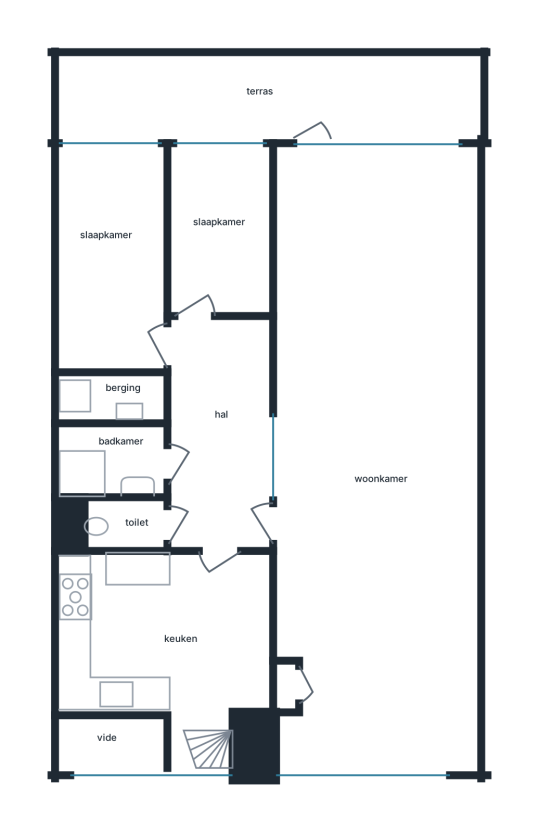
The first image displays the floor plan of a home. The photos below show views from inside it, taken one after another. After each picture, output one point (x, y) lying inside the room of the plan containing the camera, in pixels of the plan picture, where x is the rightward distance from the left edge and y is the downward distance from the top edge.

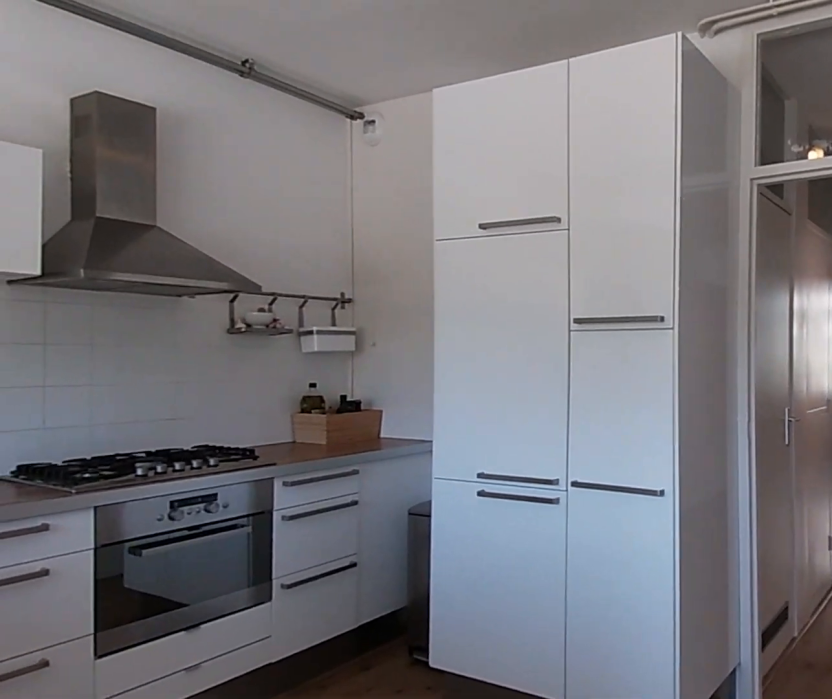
(167, 637)
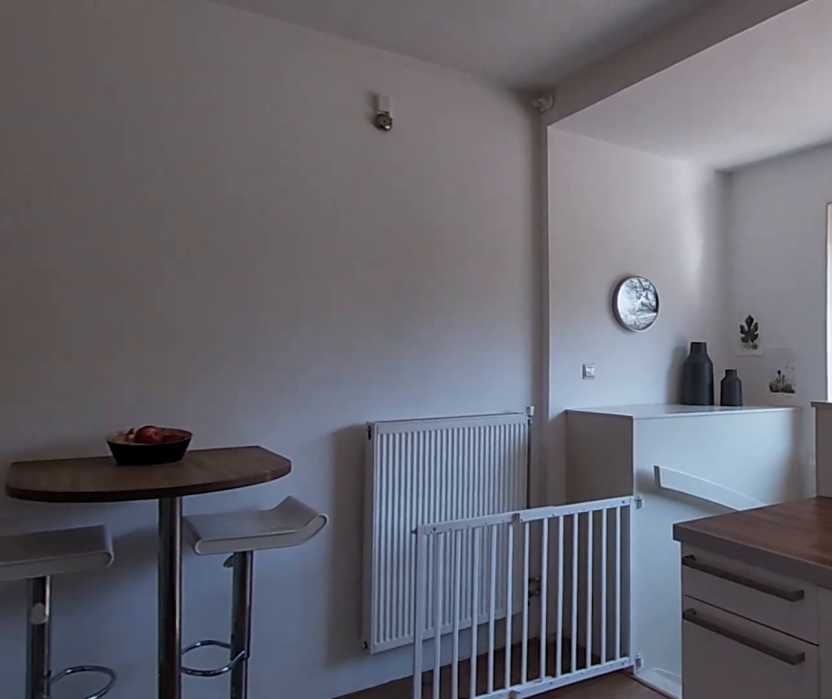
(167, 637)
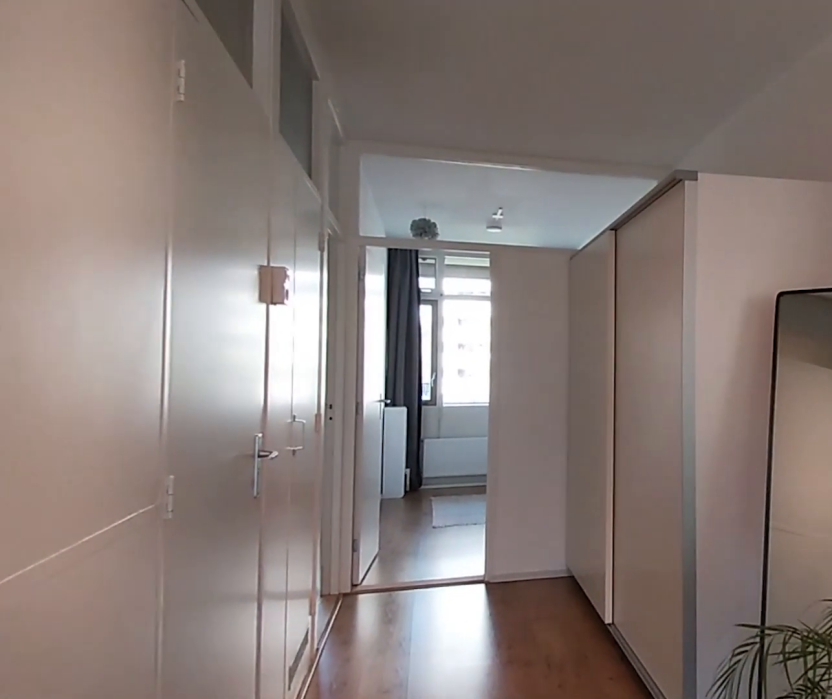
(220, 434)
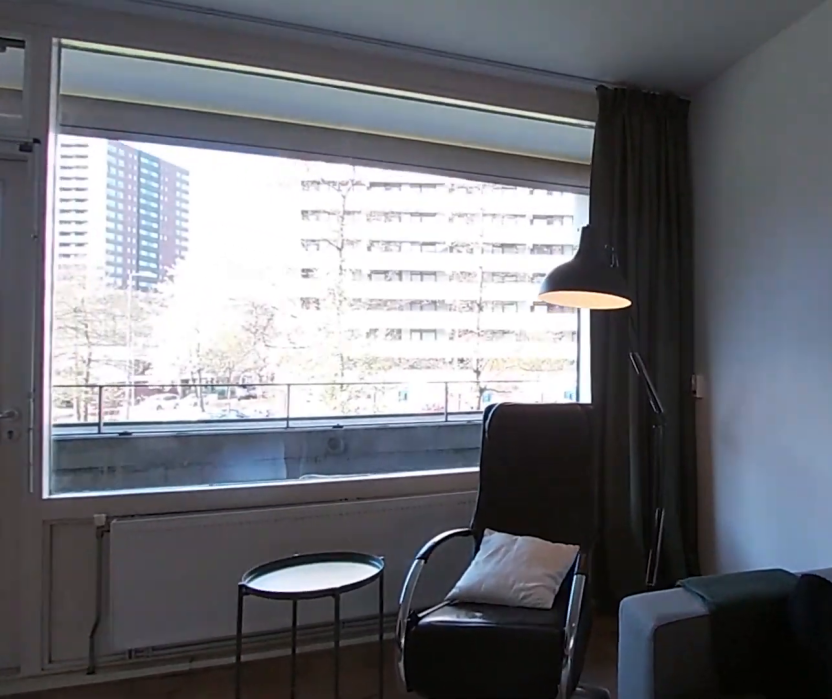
(388, 302)
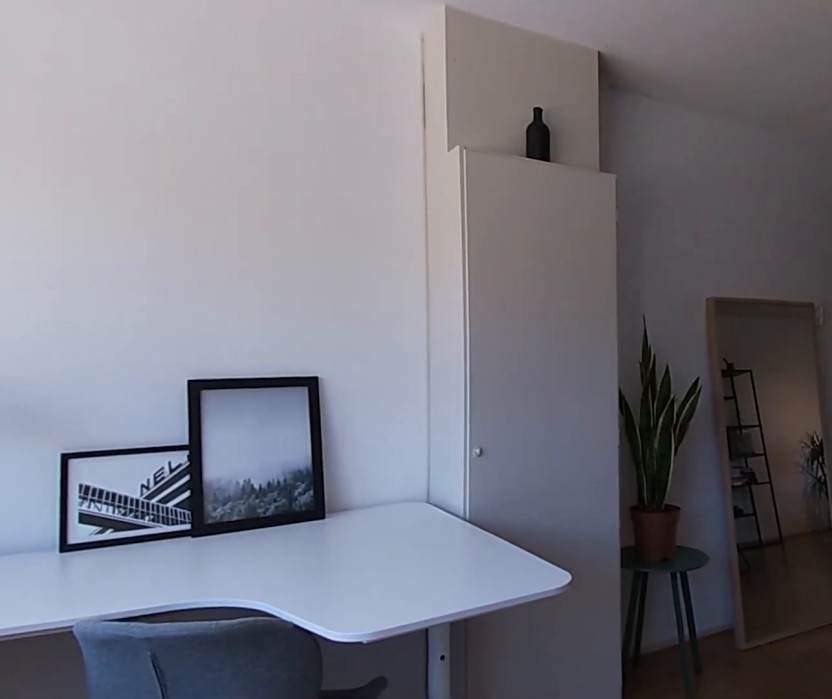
(388, 302)
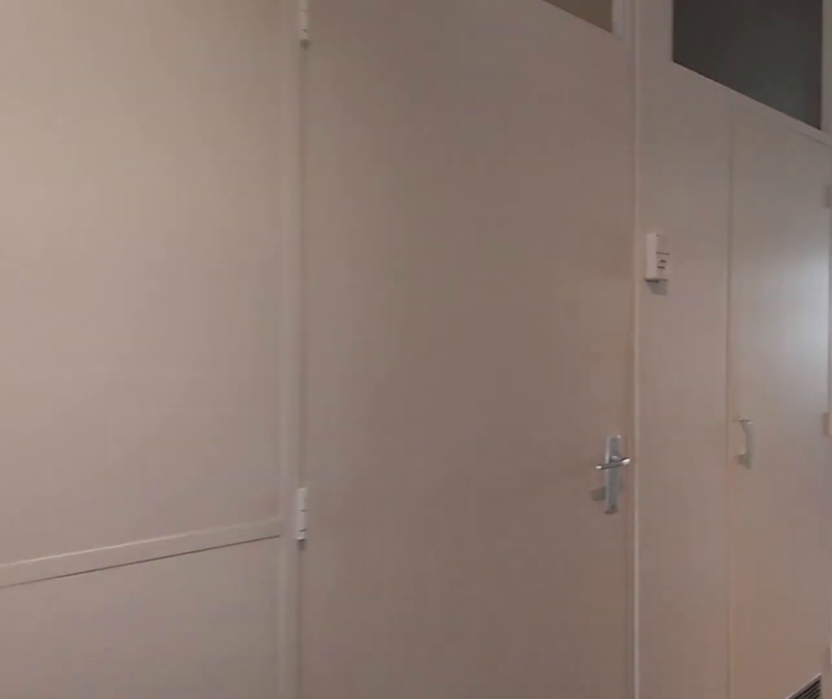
(220, 436)
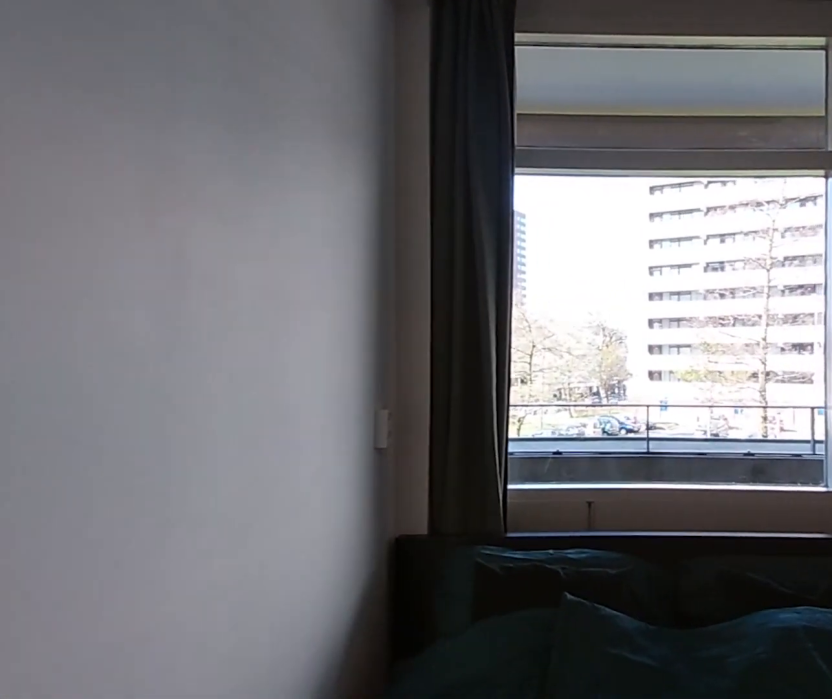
(114, 260)
